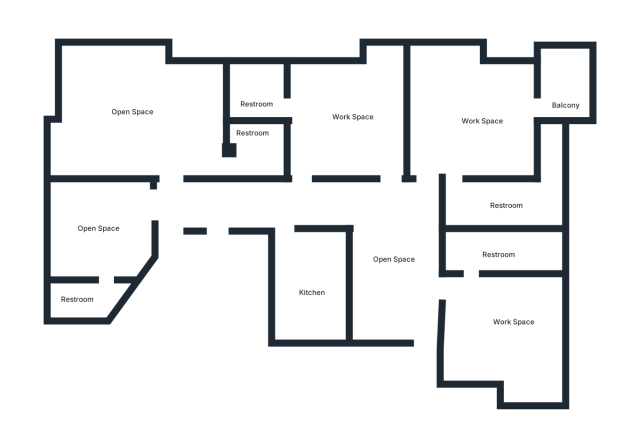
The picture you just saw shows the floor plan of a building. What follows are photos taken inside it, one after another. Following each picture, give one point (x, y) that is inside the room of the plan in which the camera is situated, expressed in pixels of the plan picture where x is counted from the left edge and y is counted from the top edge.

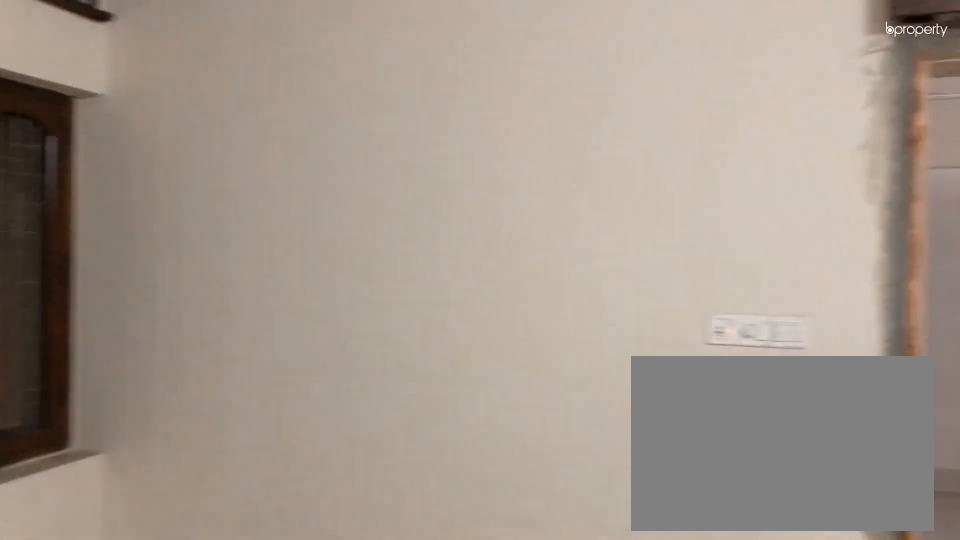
(499, 322)
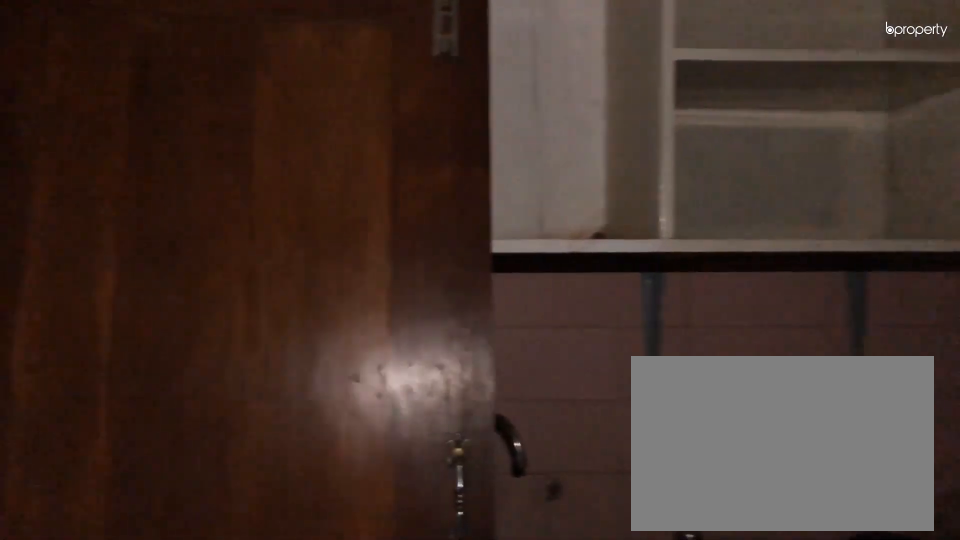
(313, 287)
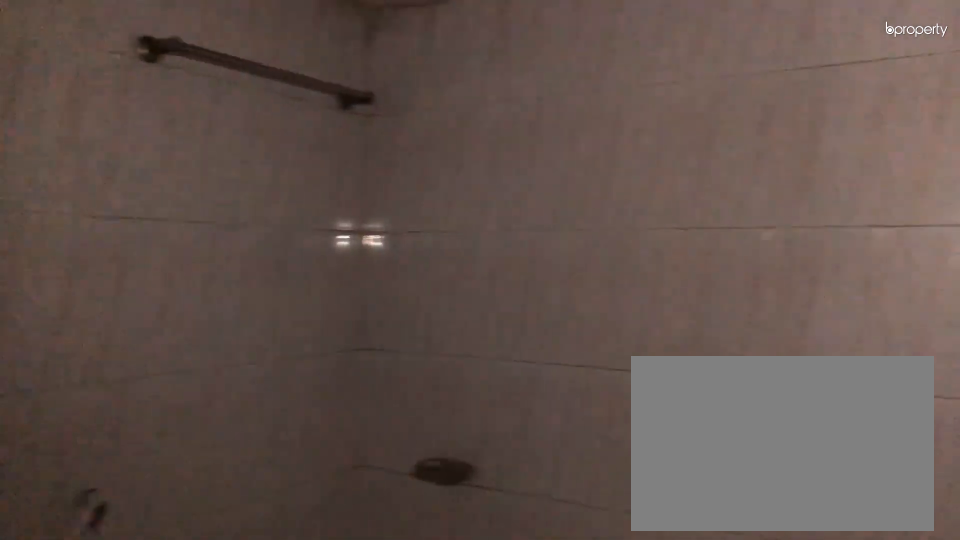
(253, 147)
